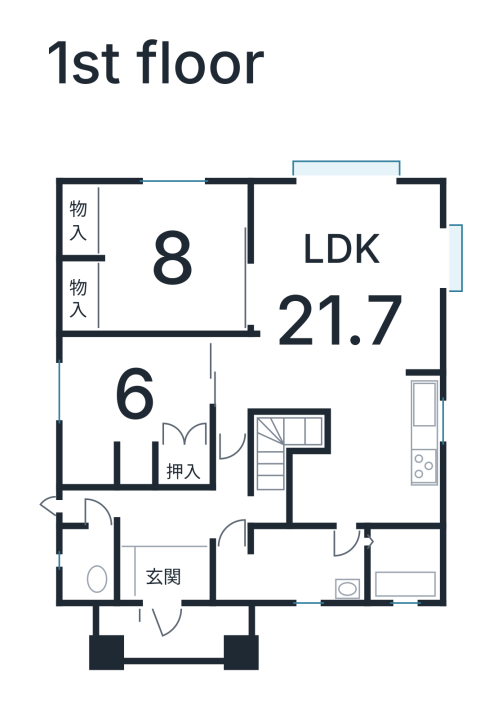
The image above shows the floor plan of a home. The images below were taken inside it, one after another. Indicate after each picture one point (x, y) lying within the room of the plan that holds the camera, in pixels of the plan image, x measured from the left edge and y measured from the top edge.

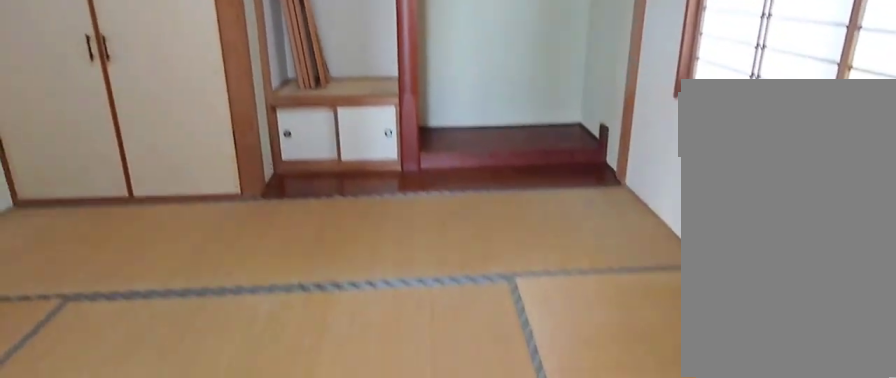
(131, 393)
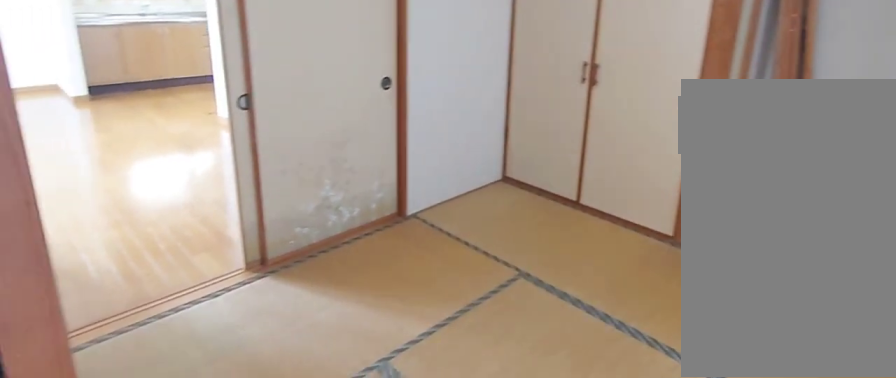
(131, 393)
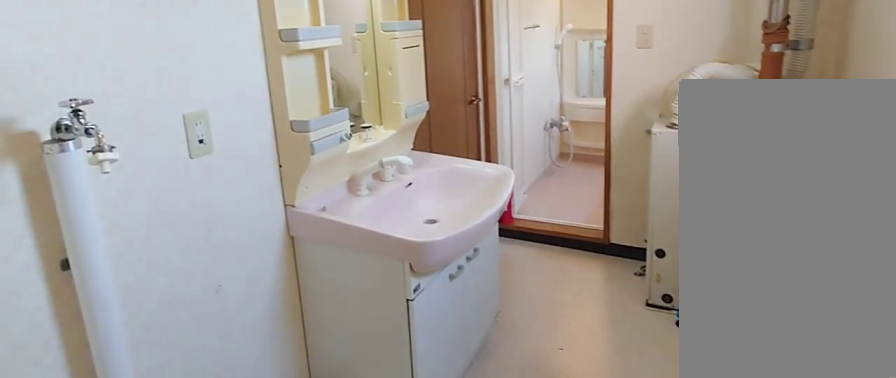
(286, 571)
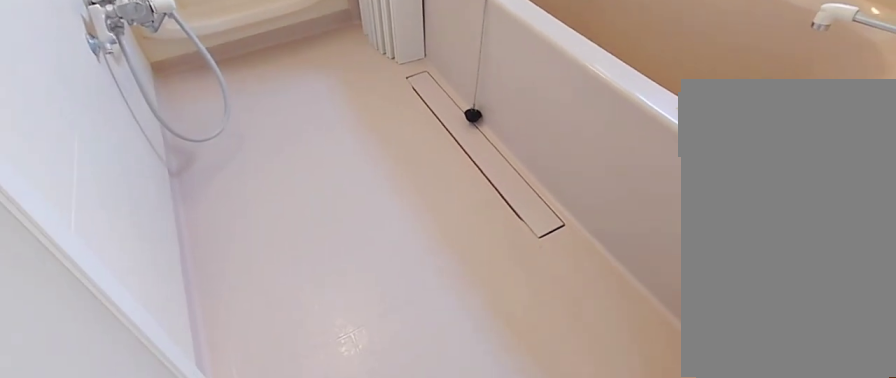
(405, 568)
